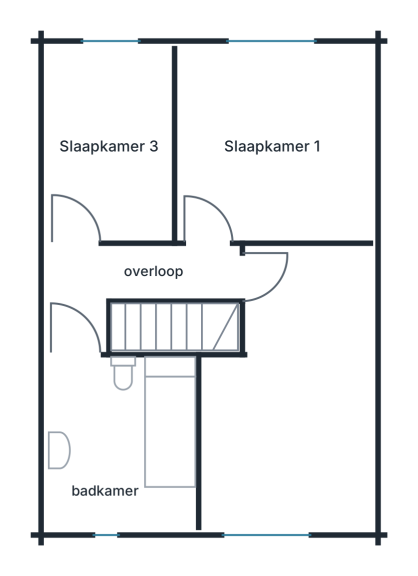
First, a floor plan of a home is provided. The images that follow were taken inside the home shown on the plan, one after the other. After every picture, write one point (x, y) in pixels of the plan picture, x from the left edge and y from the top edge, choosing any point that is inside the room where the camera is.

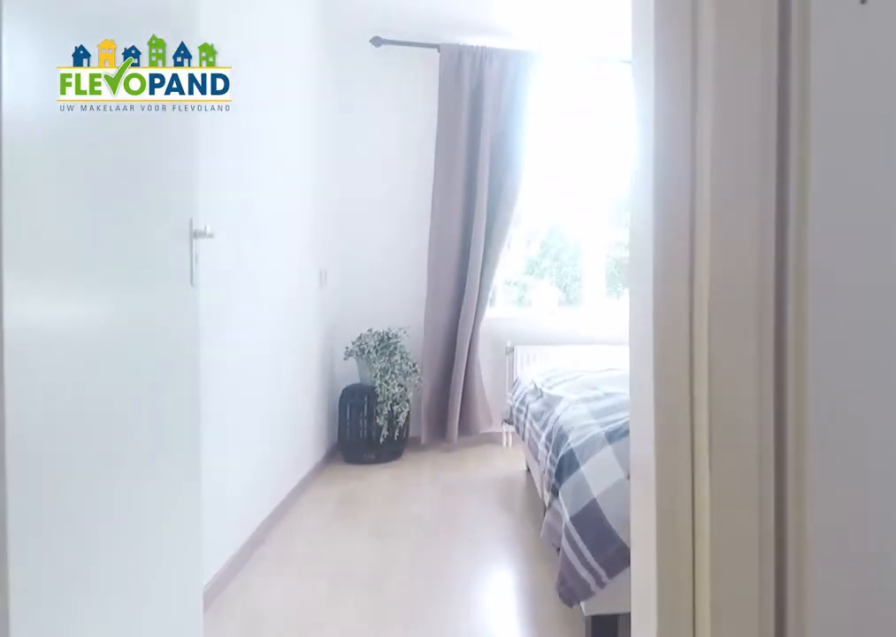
(127, 287)
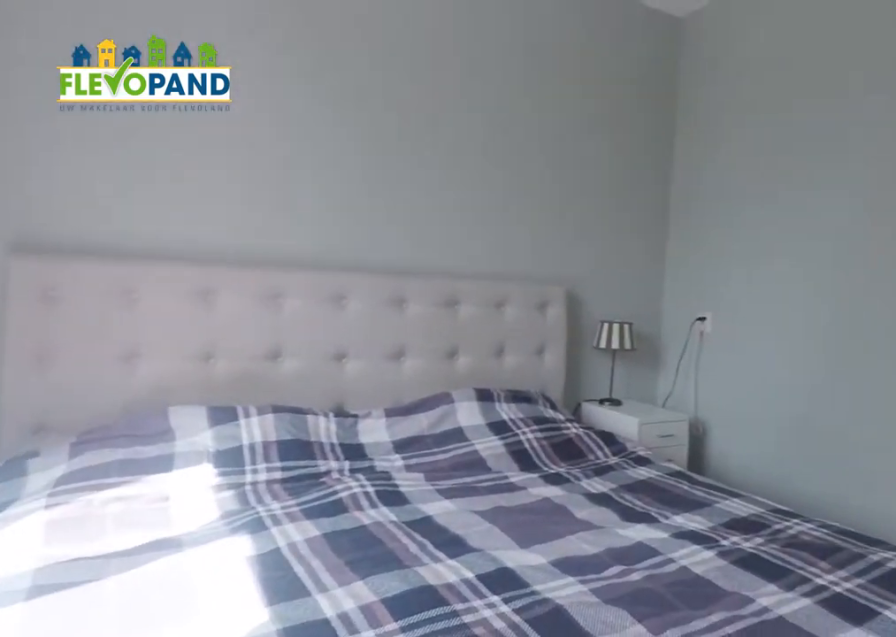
(274, 143)
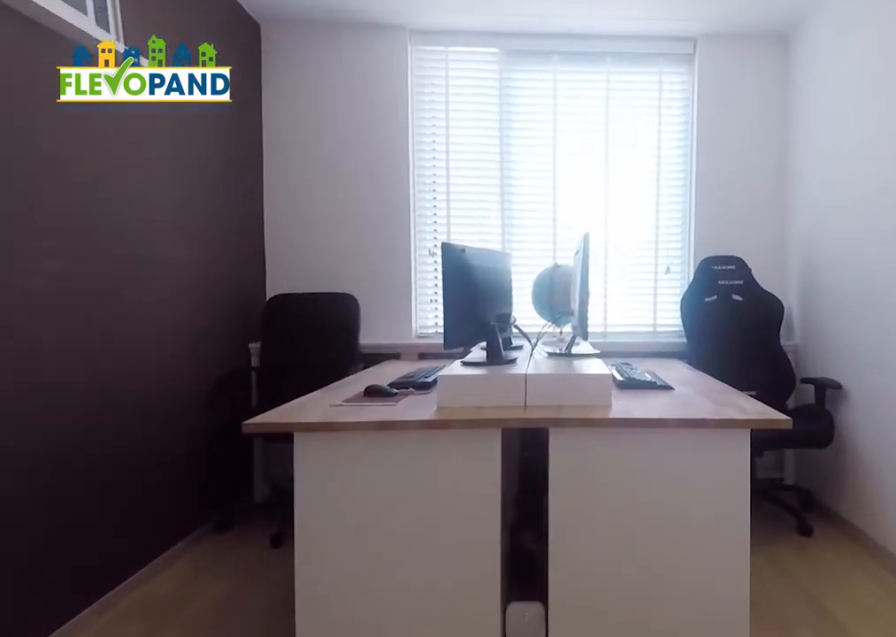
(292, 398)
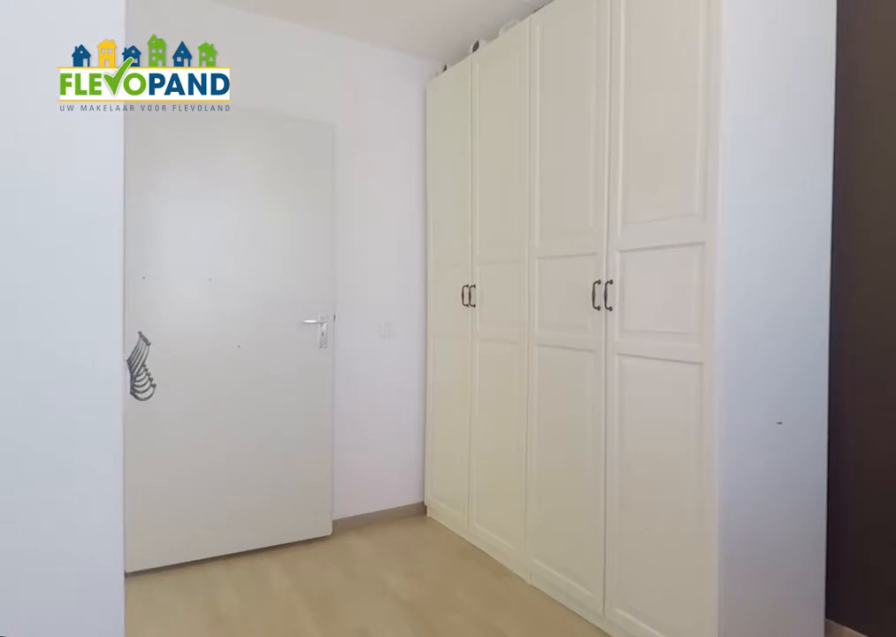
(292, 398)
